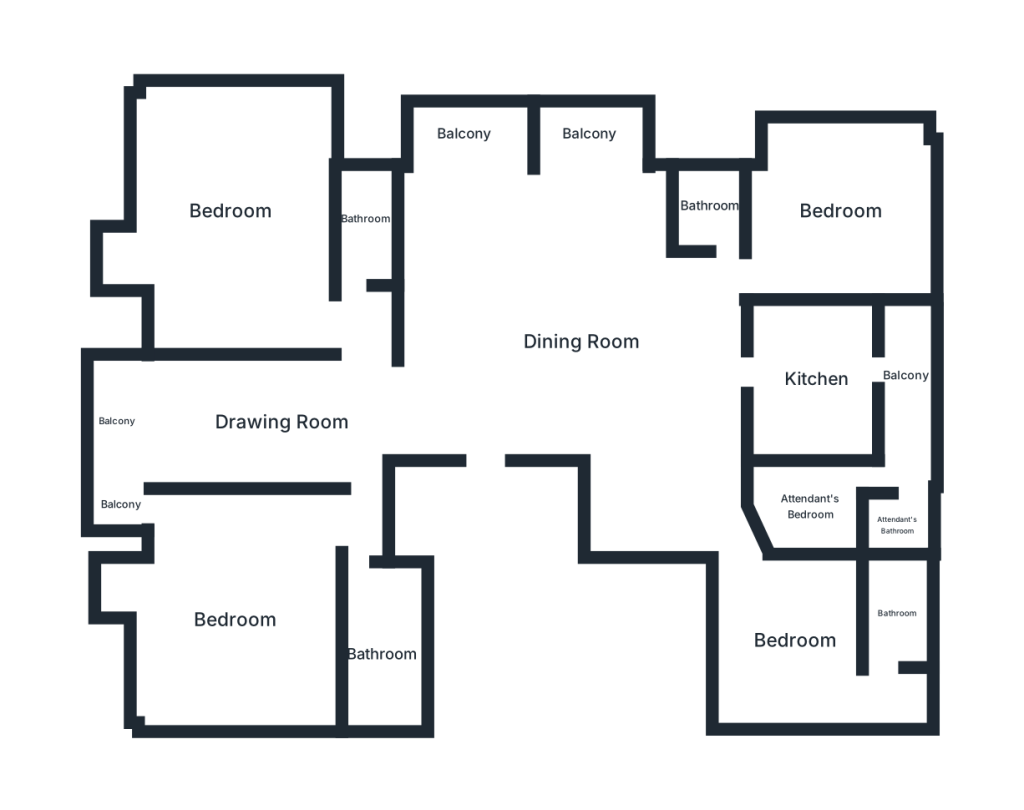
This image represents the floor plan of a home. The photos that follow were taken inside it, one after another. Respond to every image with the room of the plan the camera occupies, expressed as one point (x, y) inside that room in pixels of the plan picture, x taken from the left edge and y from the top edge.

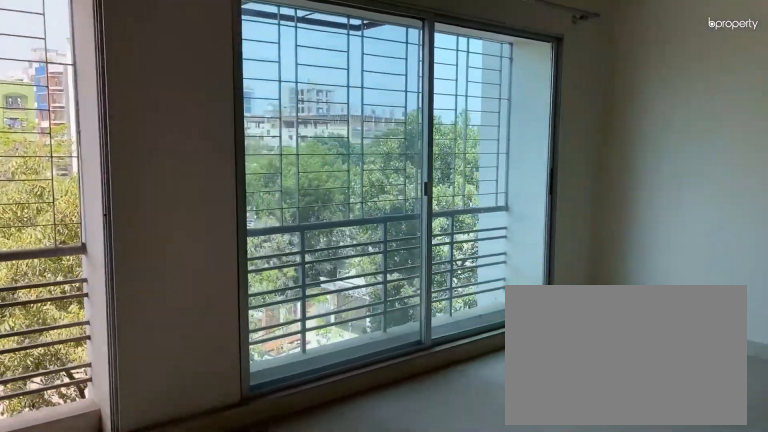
(582, 341)
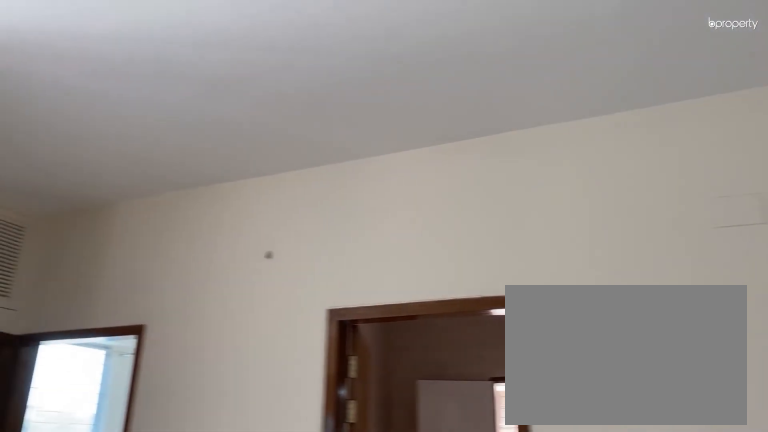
(582, 341)
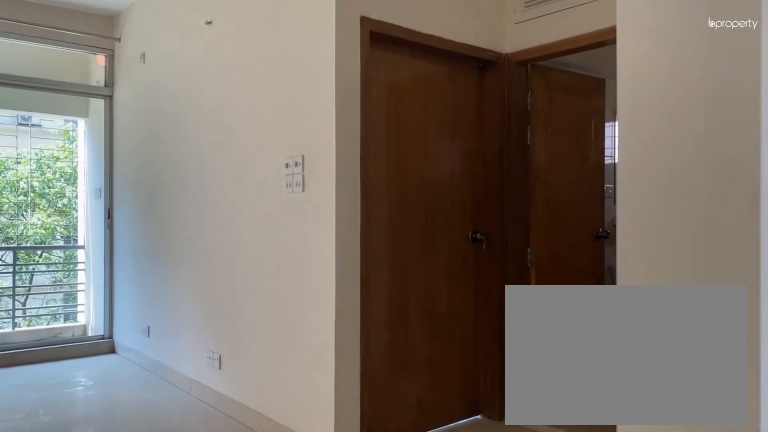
(278, 420)
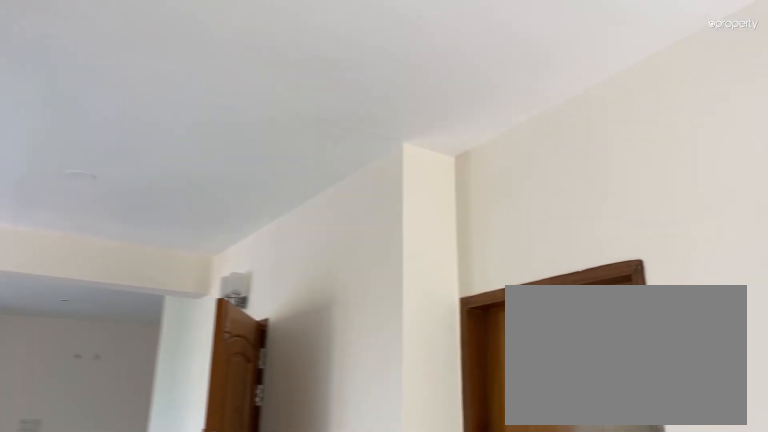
(278, 420)
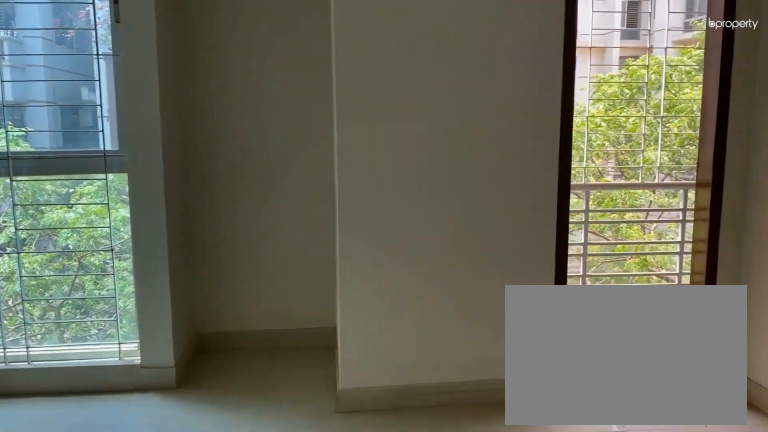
(235, 616)
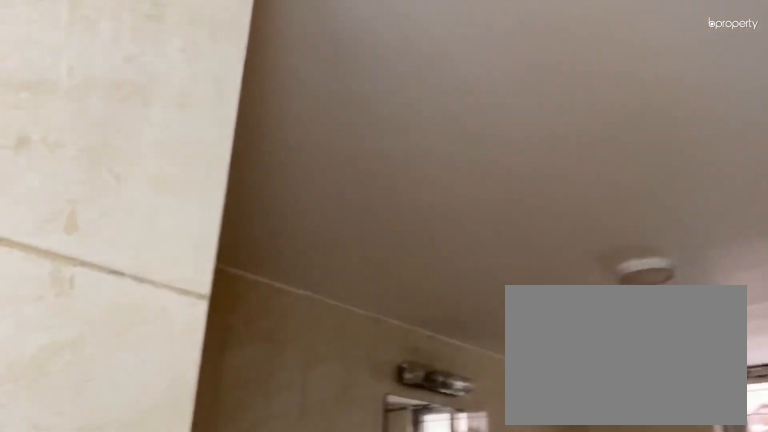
(381, 654)
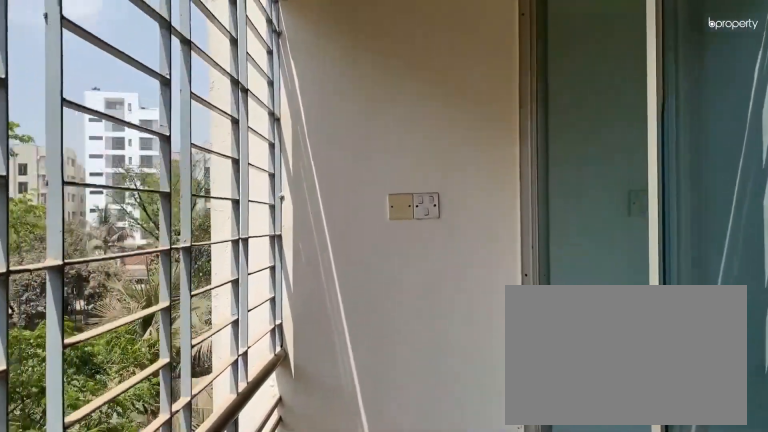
(121, 504)
